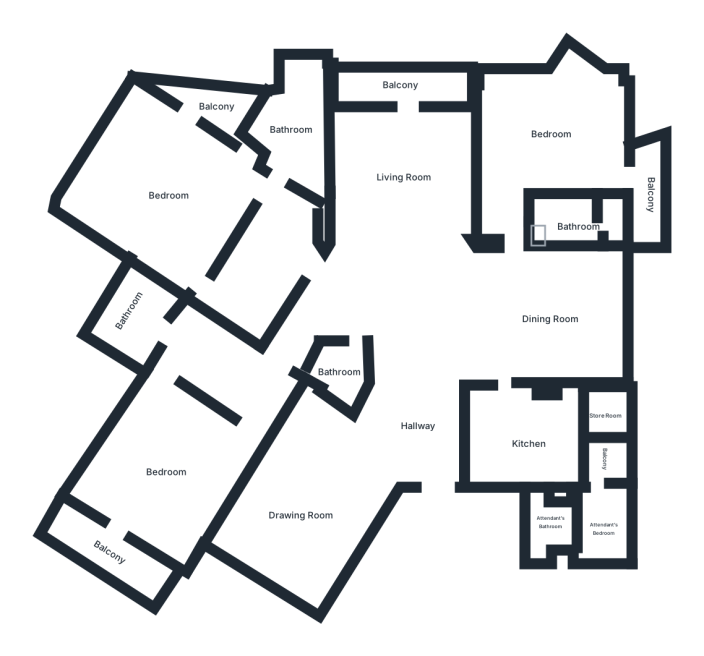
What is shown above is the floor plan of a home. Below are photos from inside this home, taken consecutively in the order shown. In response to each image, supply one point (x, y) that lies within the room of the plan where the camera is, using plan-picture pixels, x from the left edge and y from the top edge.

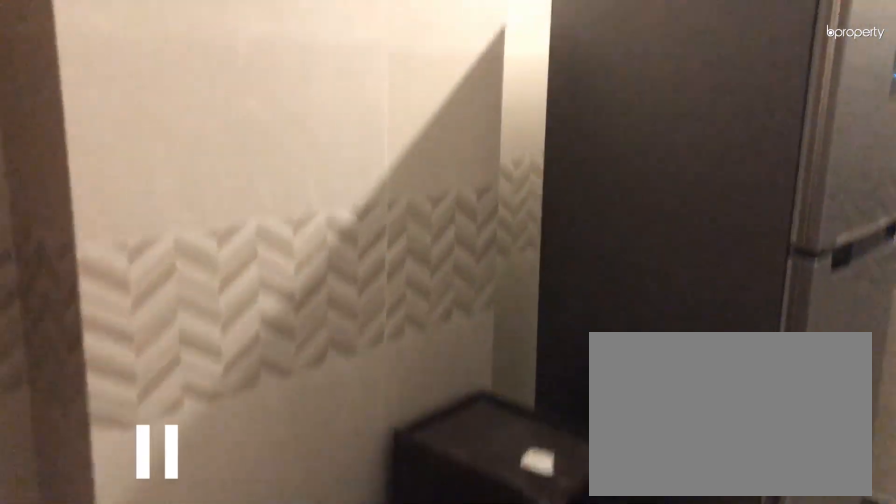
(530, 438)
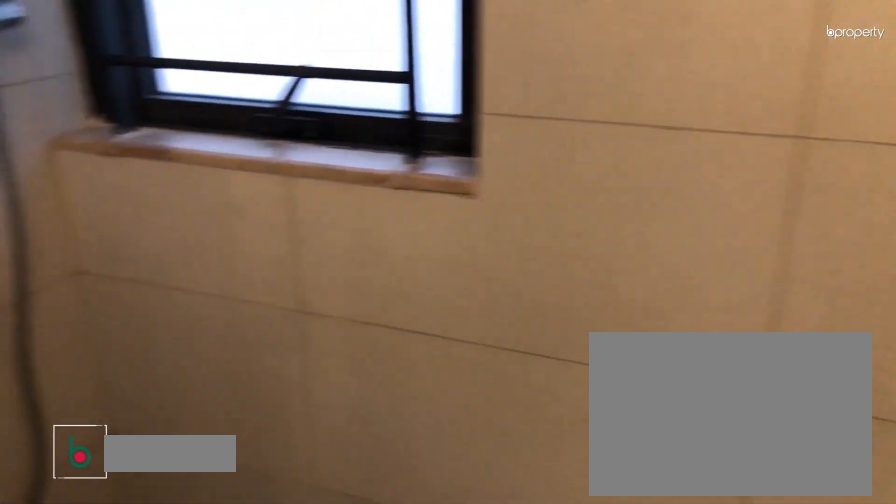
(568, 219)
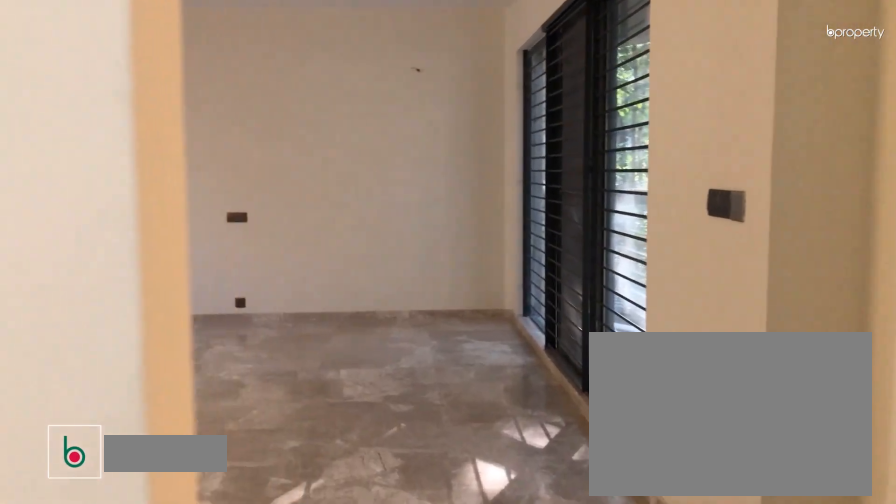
(167, 188)
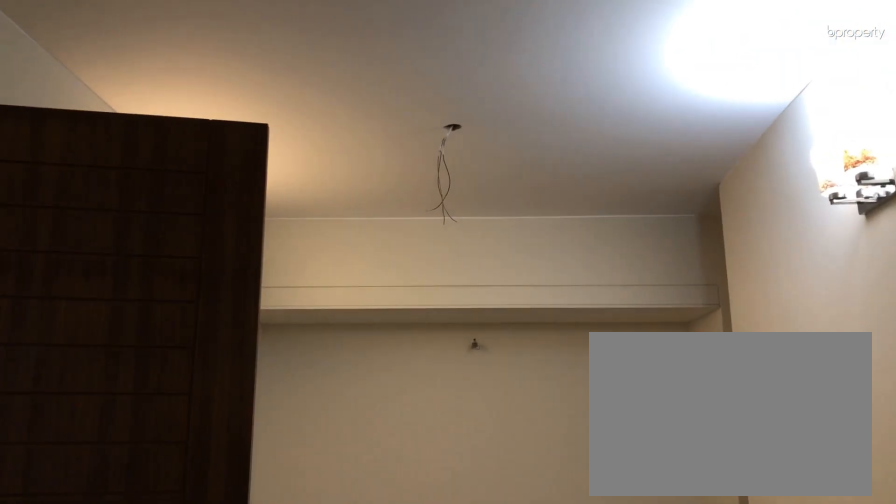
(263, 267)
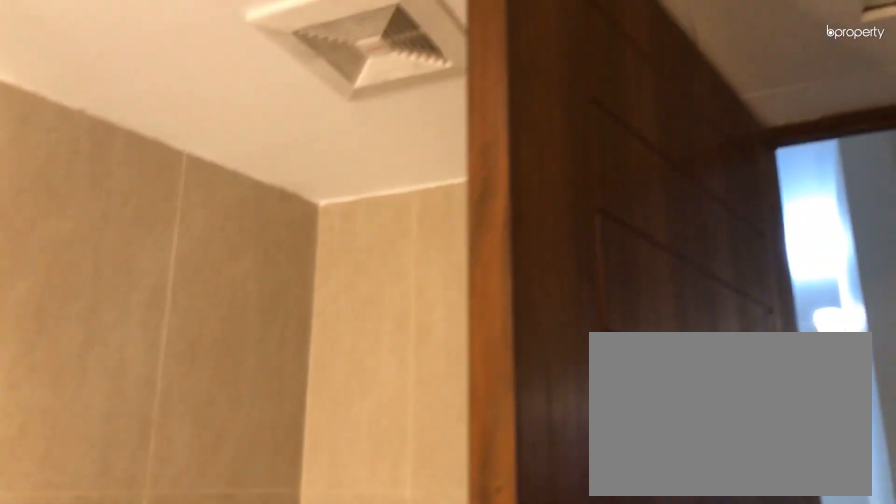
(289, 128)
